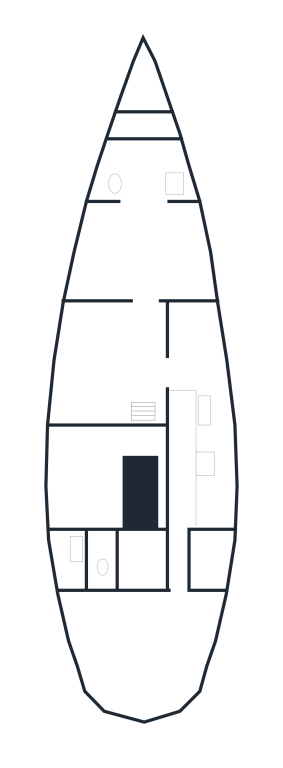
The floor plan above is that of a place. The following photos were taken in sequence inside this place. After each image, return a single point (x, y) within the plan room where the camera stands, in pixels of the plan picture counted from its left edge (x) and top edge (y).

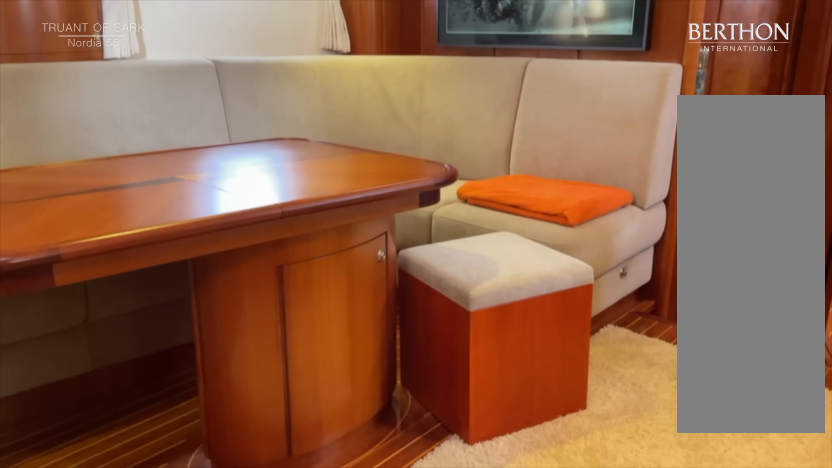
(140, 362)
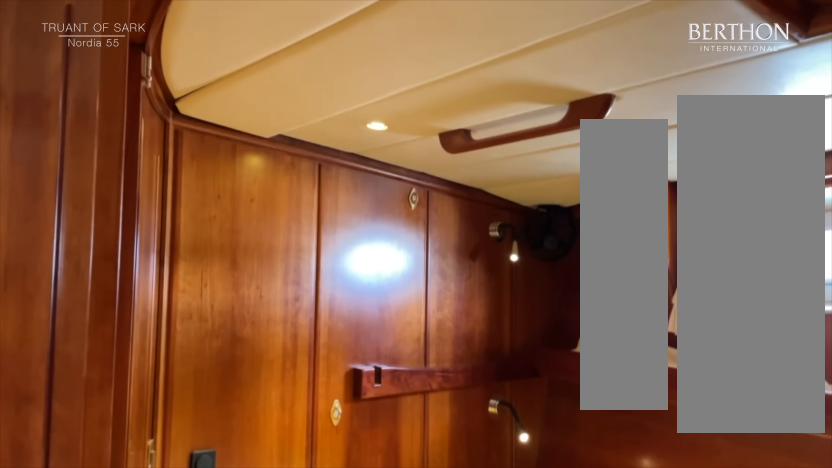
(139, 255)
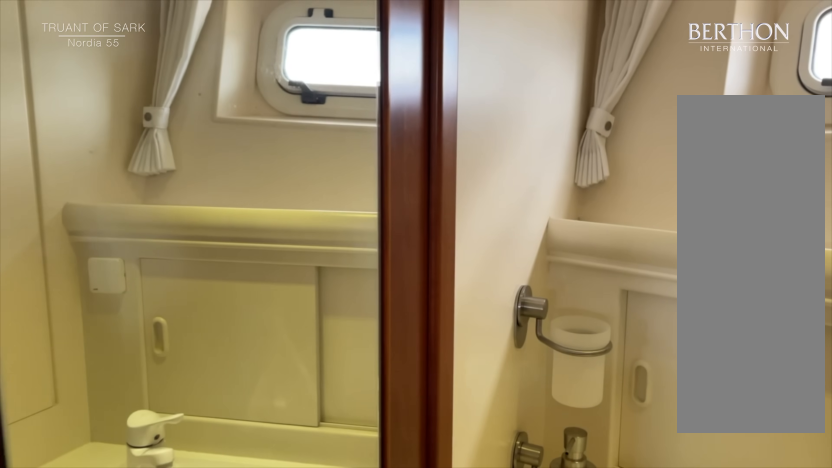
(142, 174)
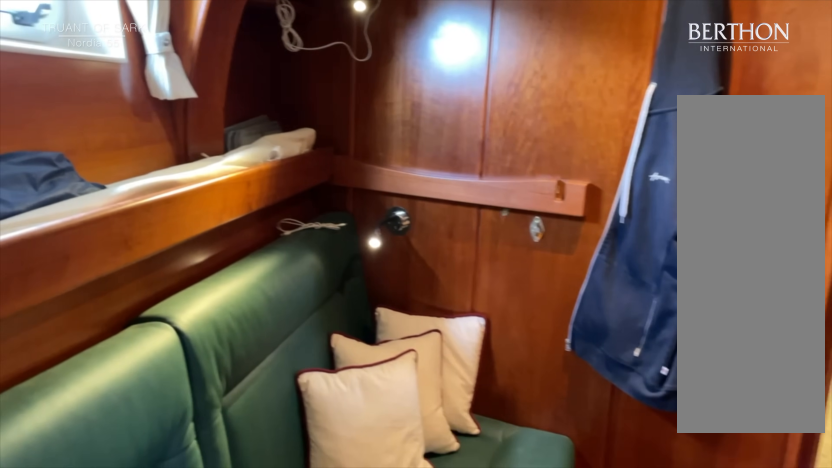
(140, 253)
